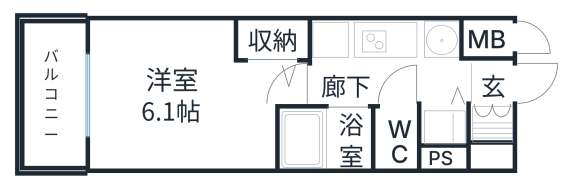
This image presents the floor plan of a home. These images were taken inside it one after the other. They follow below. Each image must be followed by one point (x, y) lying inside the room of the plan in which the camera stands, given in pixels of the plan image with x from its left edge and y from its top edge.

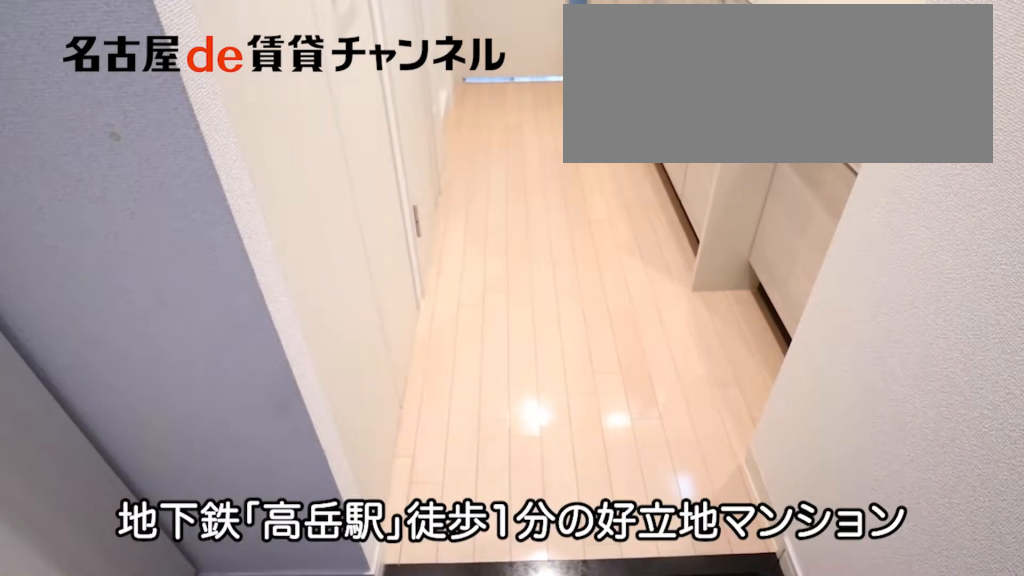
(491, 137)
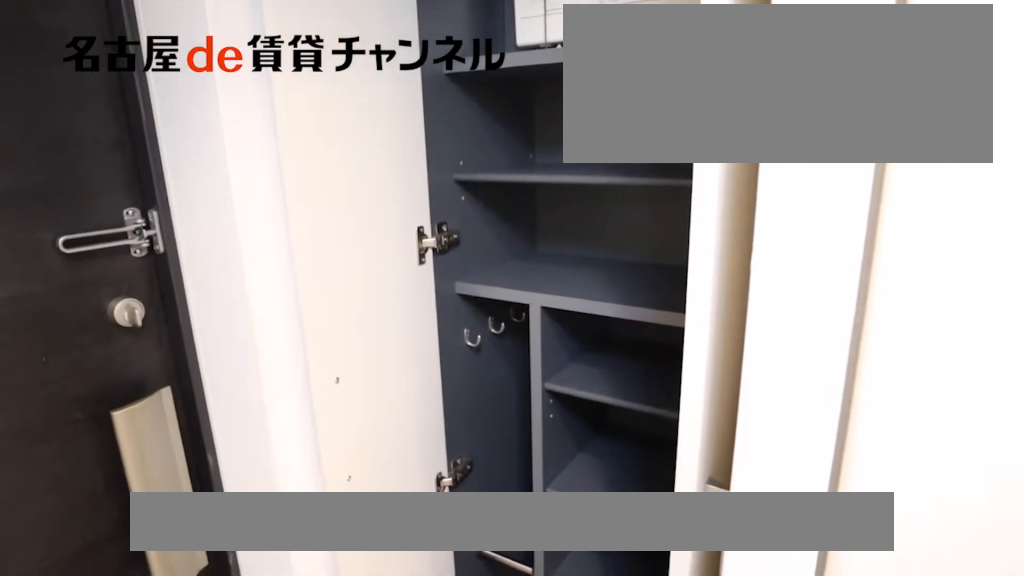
(491, 137)
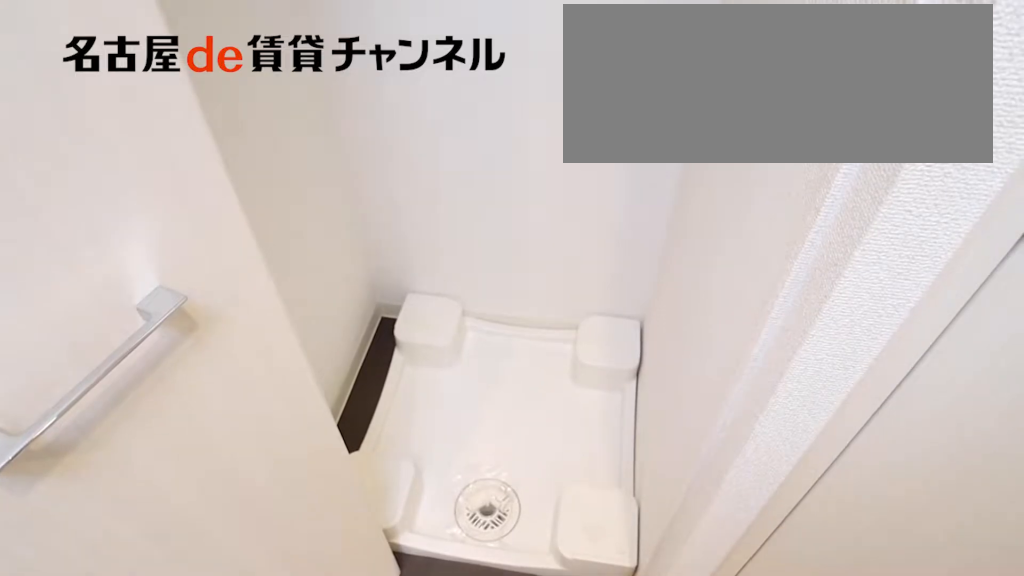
(444, 128)
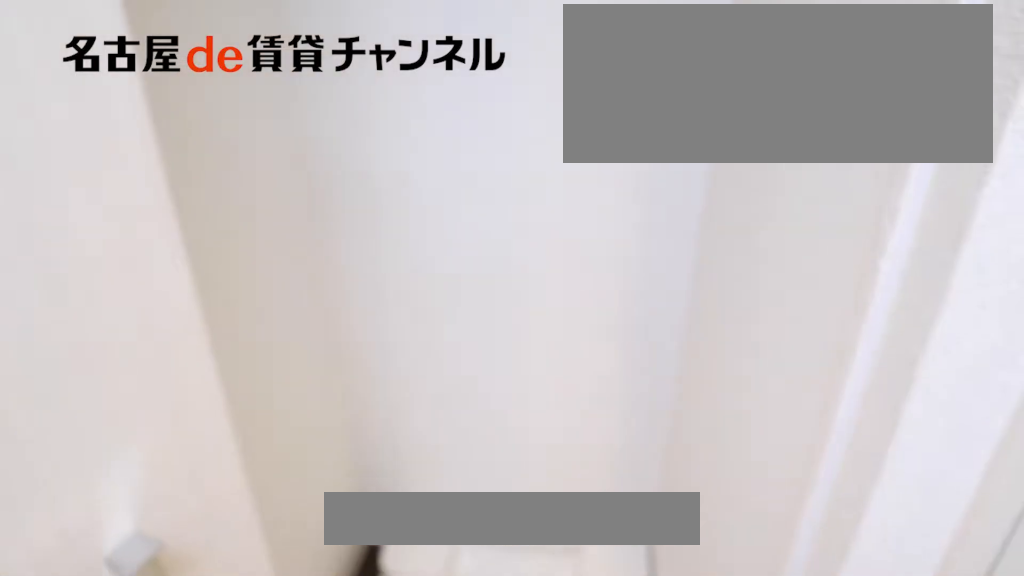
(444, 128)
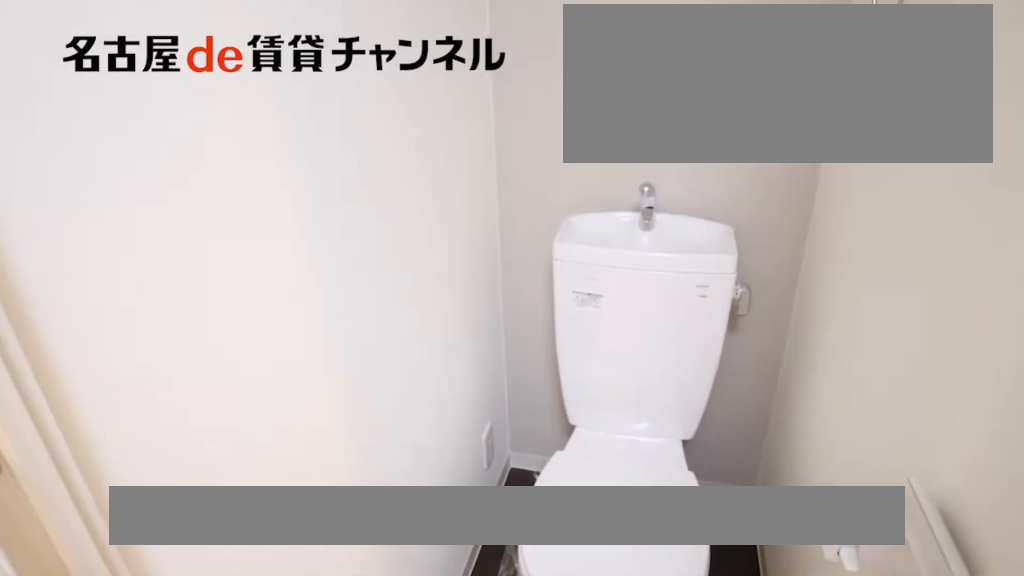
(395, 142)
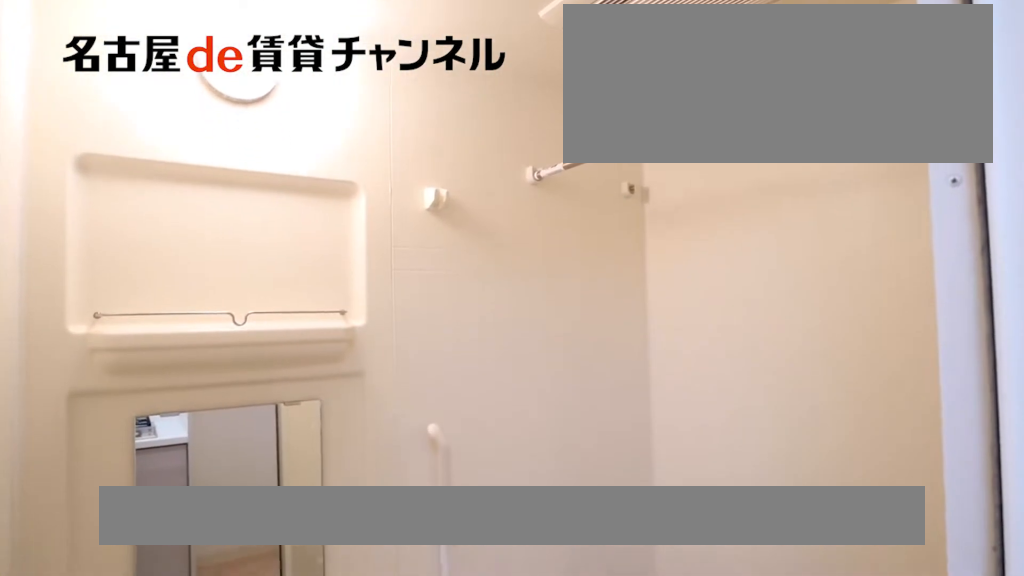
(322, 139)
